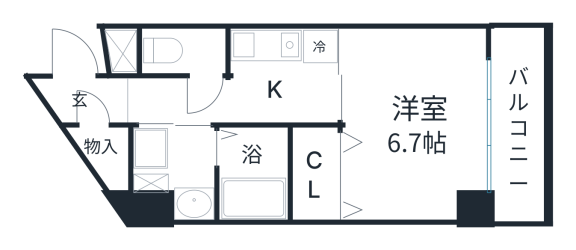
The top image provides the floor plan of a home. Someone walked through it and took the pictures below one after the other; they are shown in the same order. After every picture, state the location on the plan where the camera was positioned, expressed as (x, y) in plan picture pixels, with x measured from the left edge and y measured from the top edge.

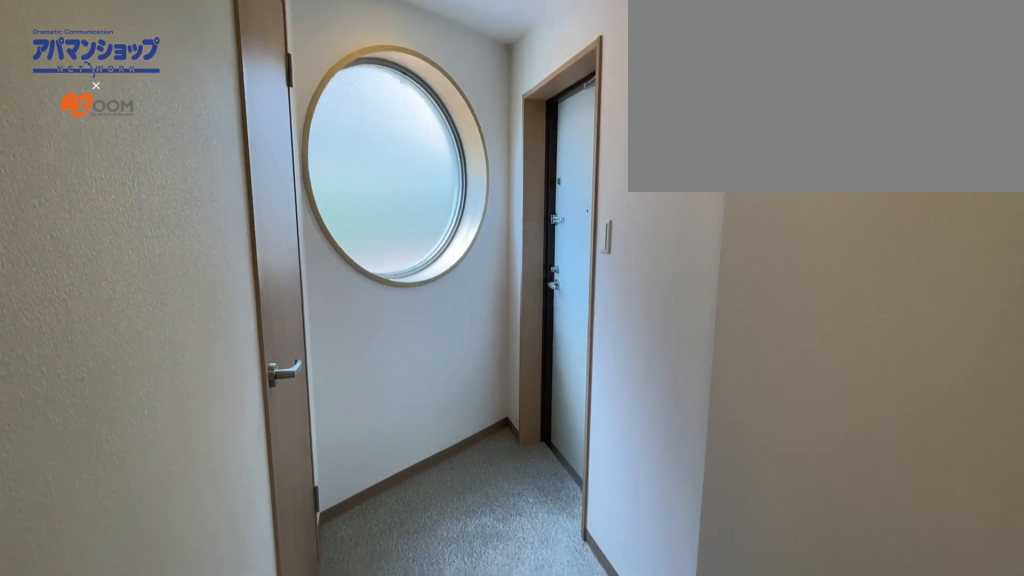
(133, 98)
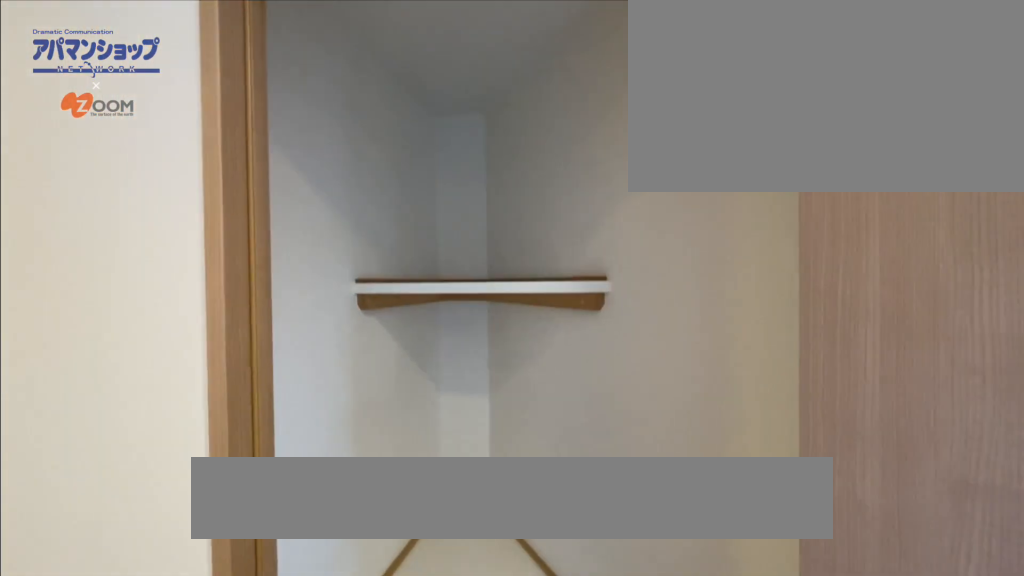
(90, 79)
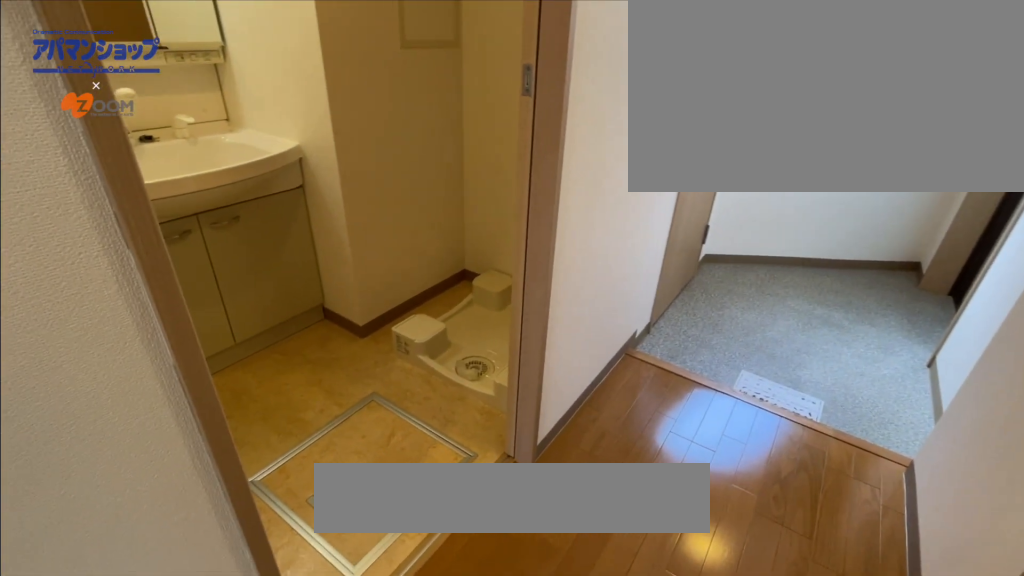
(228, 86)
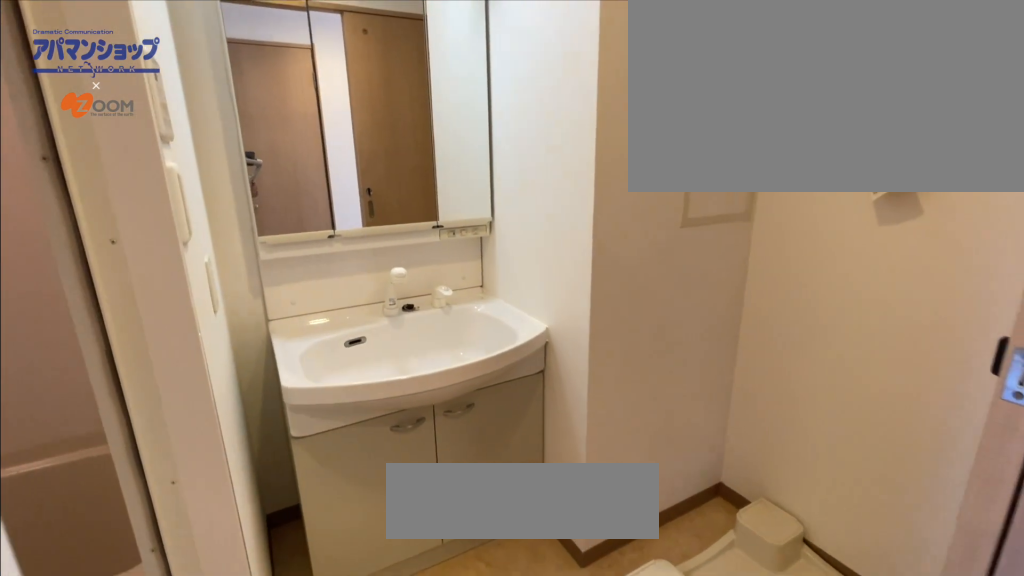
(192, 100)
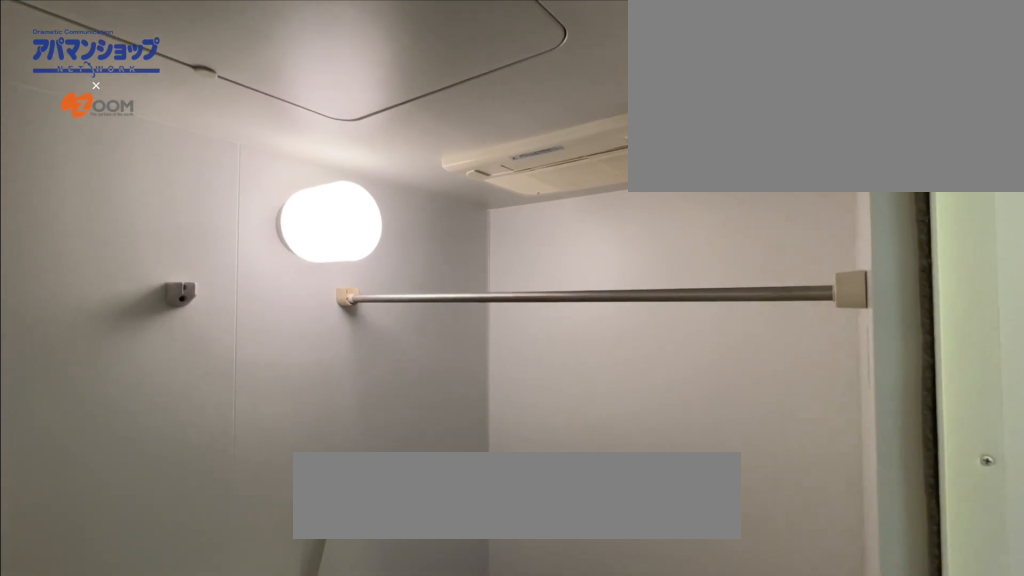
(198, 122)
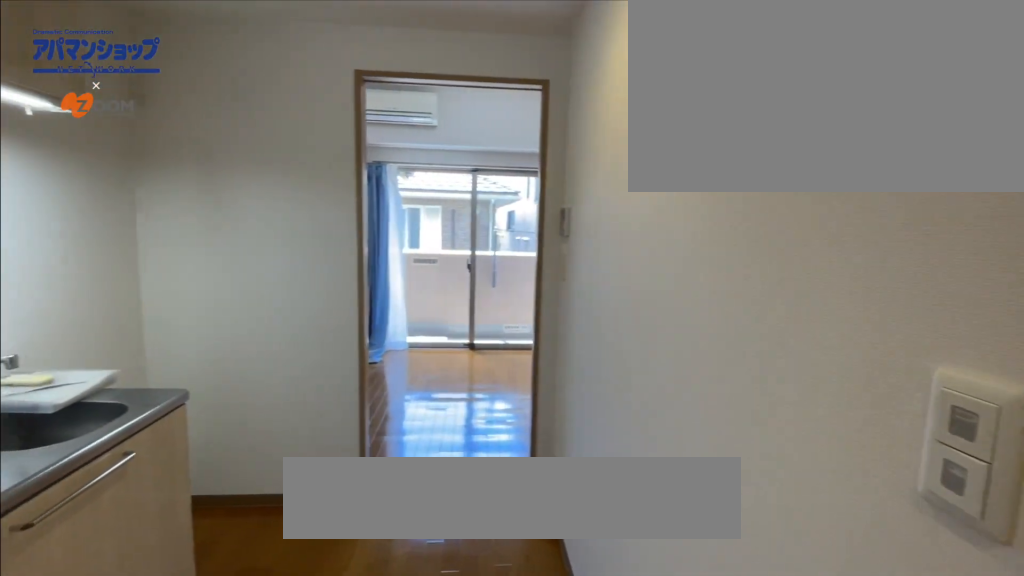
(198, 122)
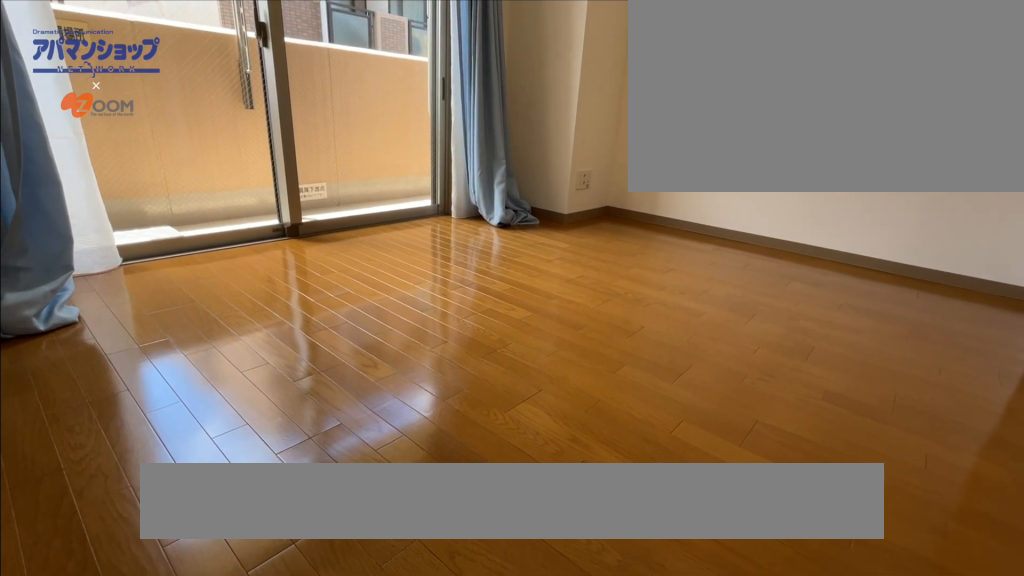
(358, 43)
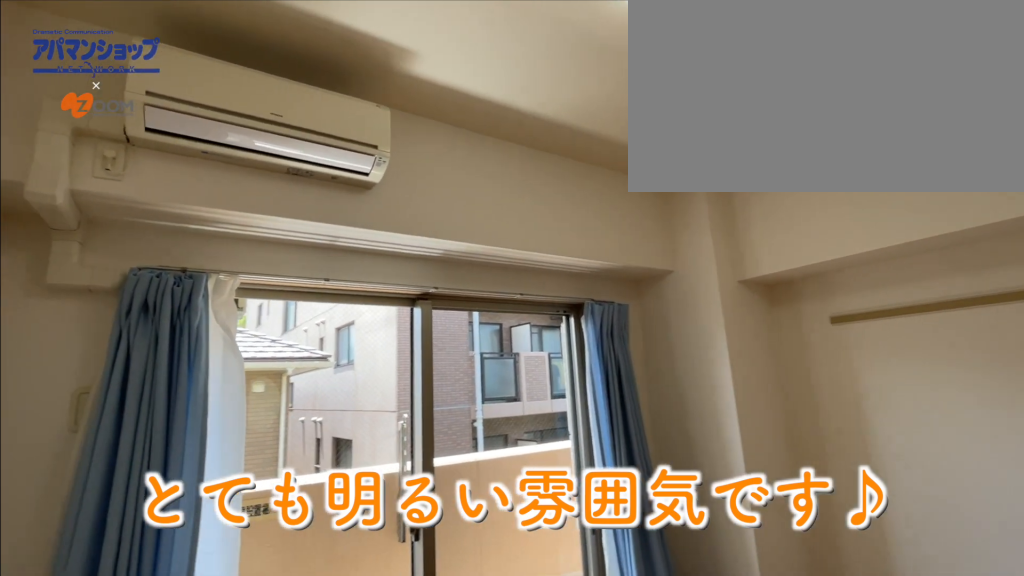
(358, 43)
